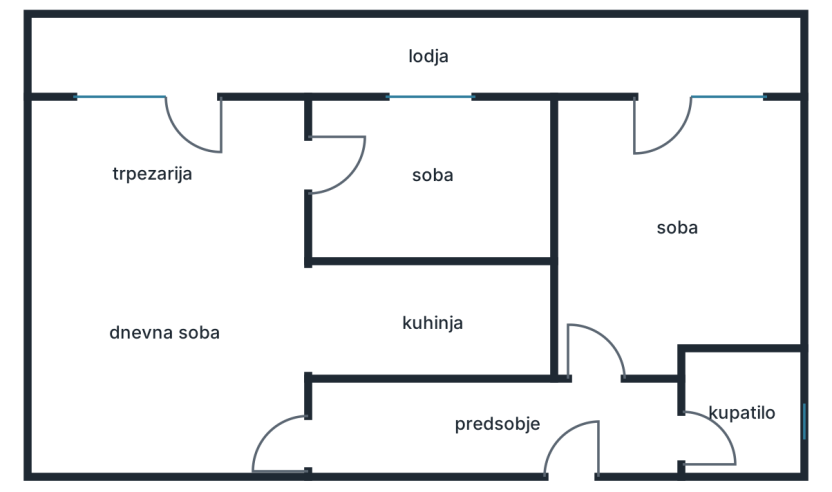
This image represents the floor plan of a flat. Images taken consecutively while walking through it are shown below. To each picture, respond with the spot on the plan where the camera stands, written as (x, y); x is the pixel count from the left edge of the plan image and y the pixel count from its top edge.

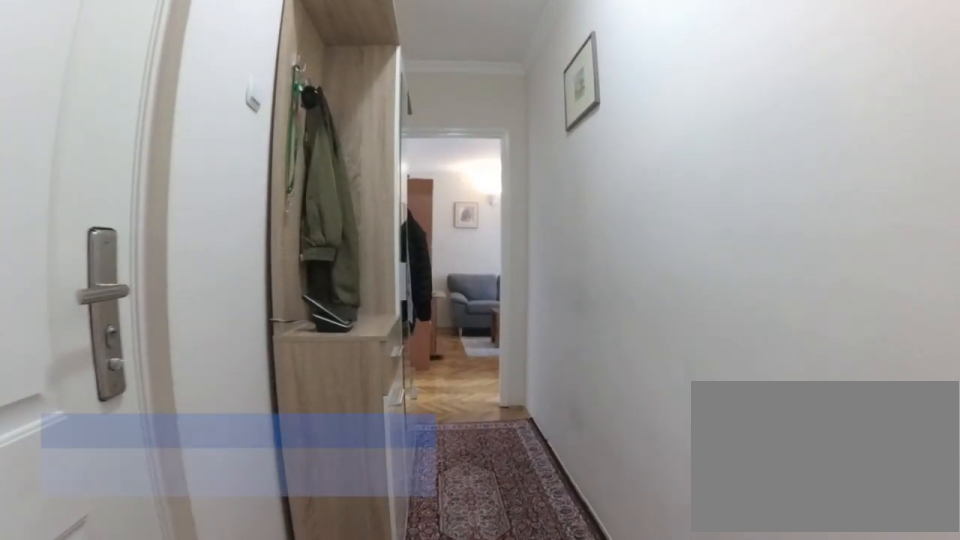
(564, 430)
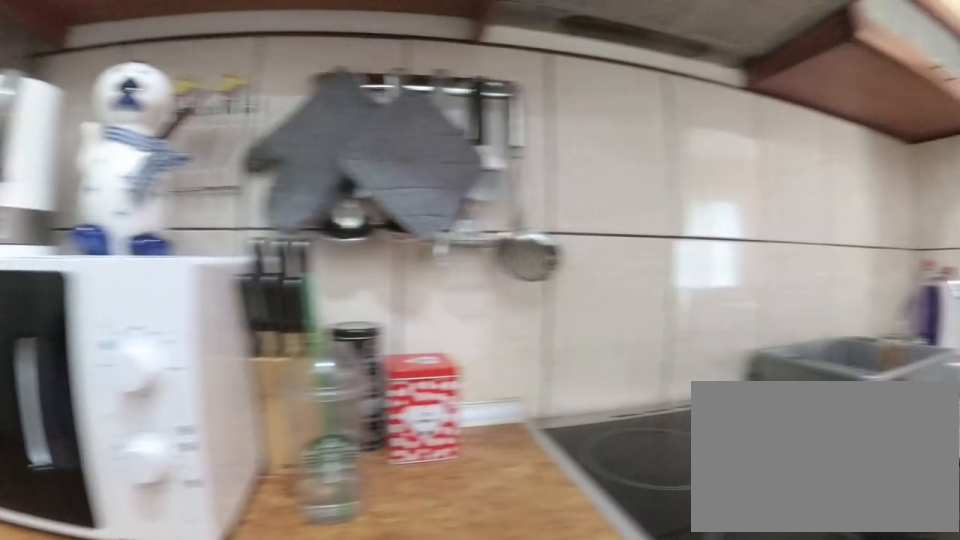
(532, 292)
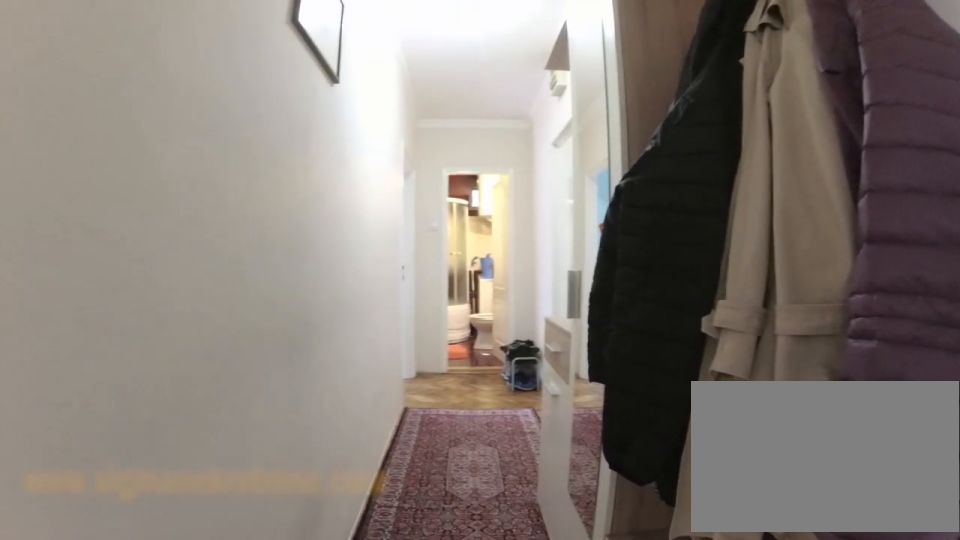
(272, 412)
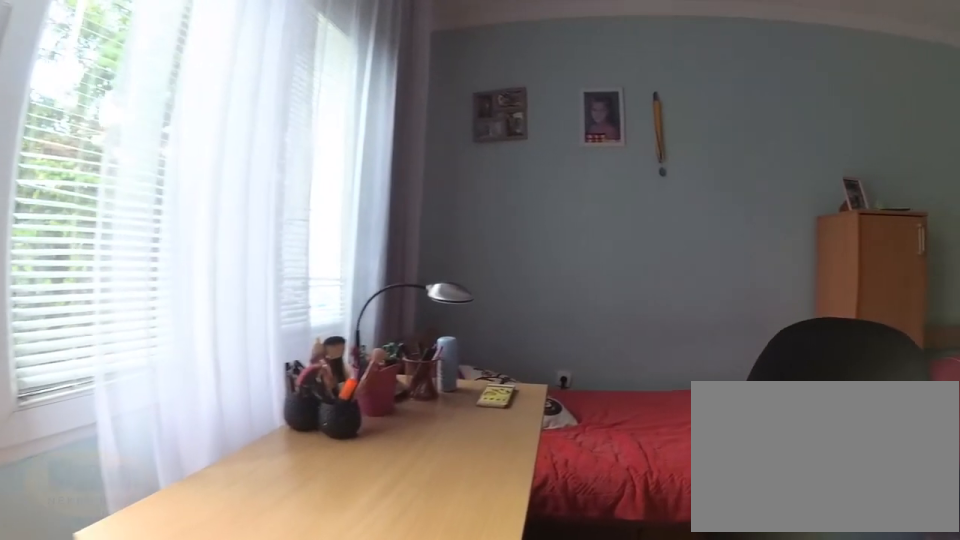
(604, 190)
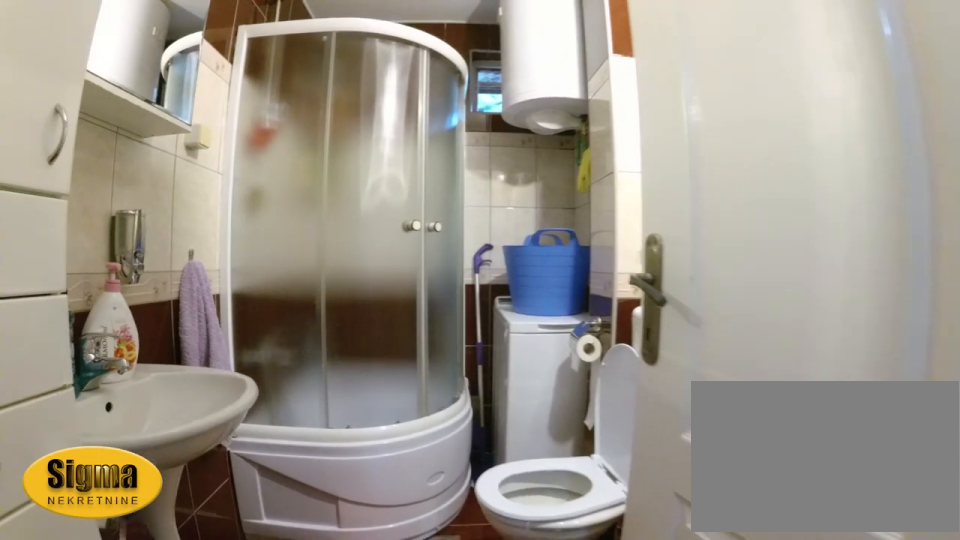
(632, 425)
